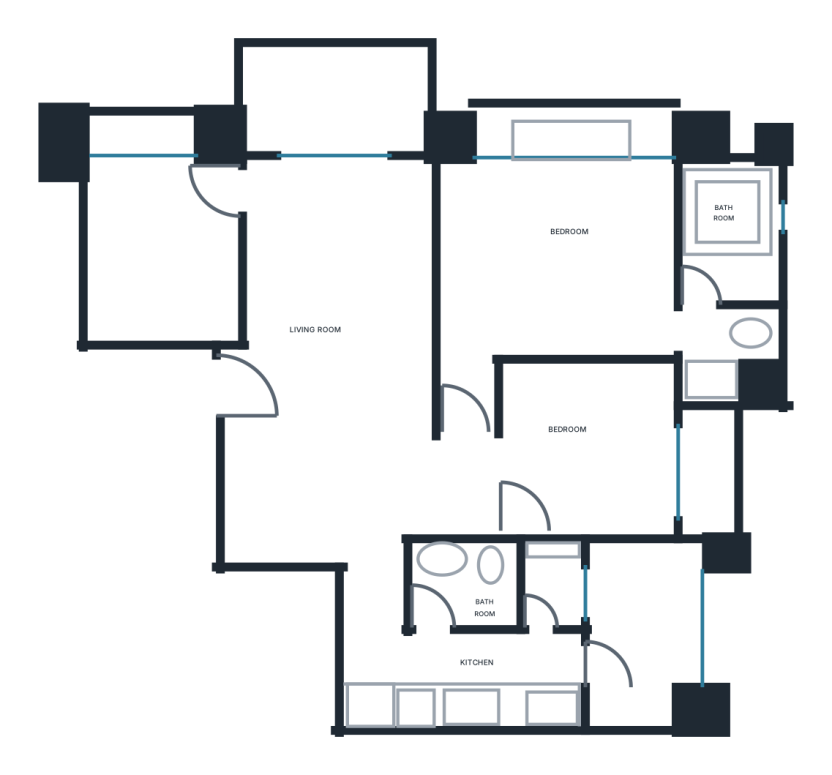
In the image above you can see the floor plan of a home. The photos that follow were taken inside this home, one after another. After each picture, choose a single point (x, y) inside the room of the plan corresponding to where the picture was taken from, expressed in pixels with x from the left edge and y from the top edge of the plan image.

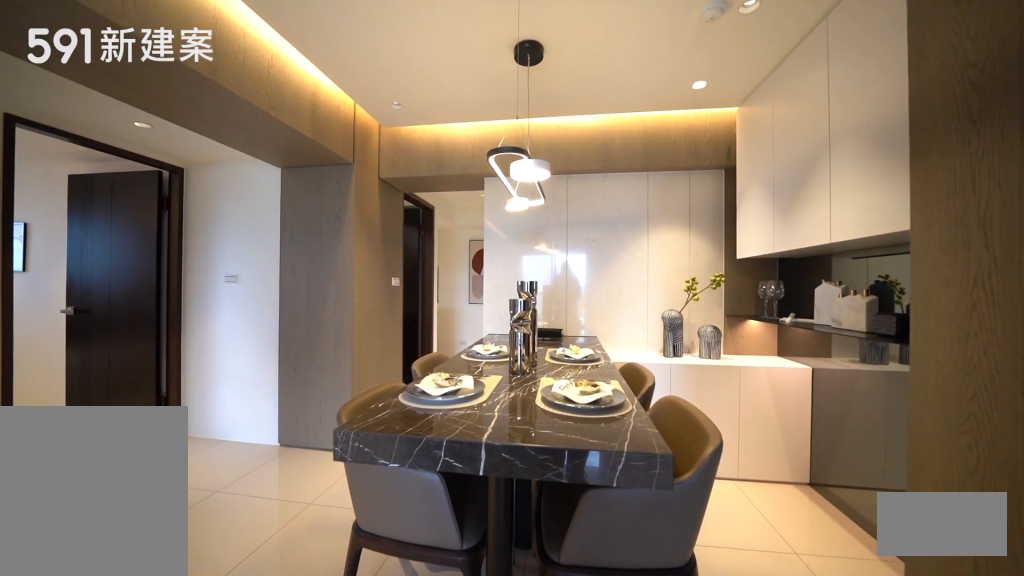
(308, 487)
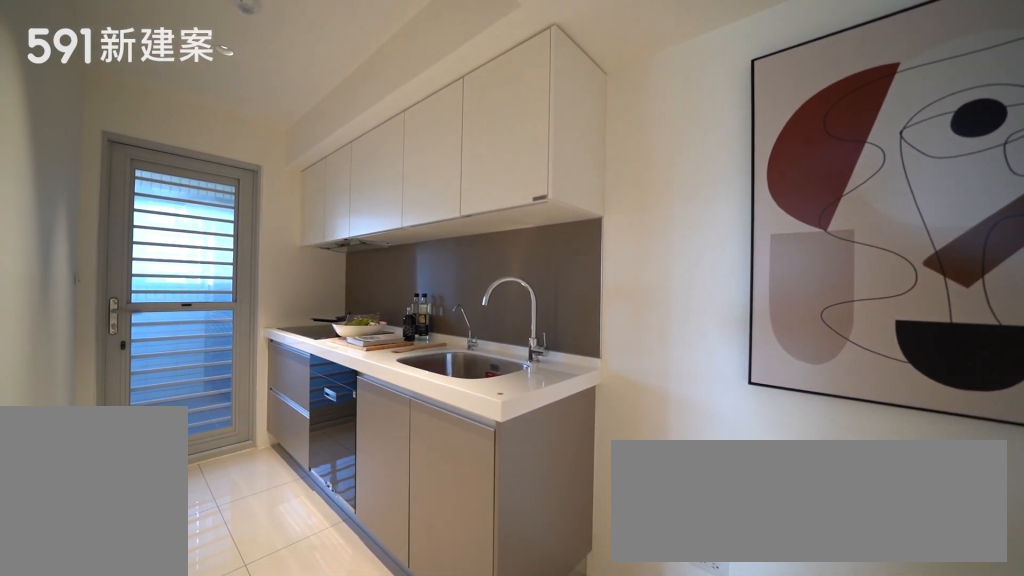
(464, 686)
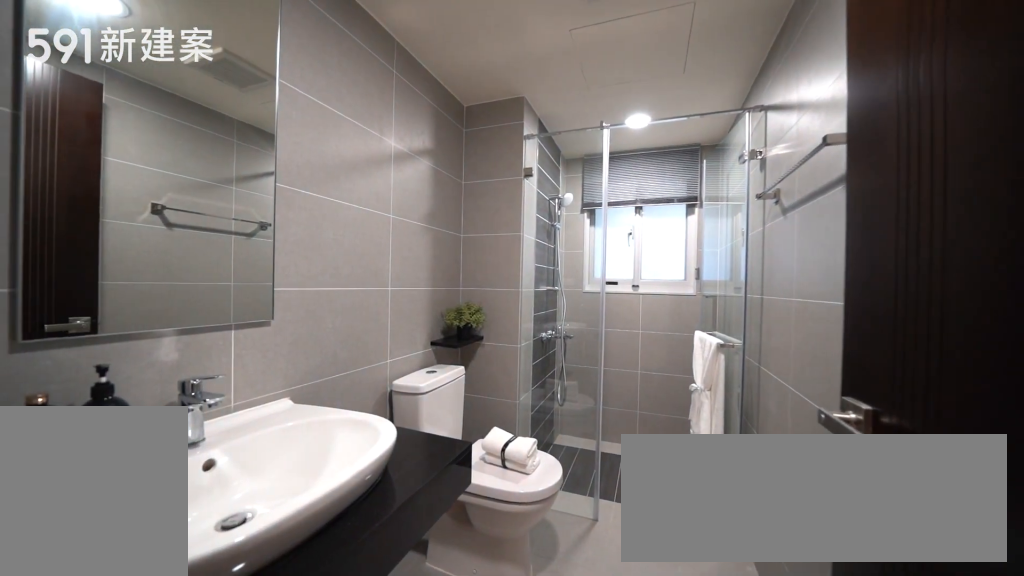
(493, 585)
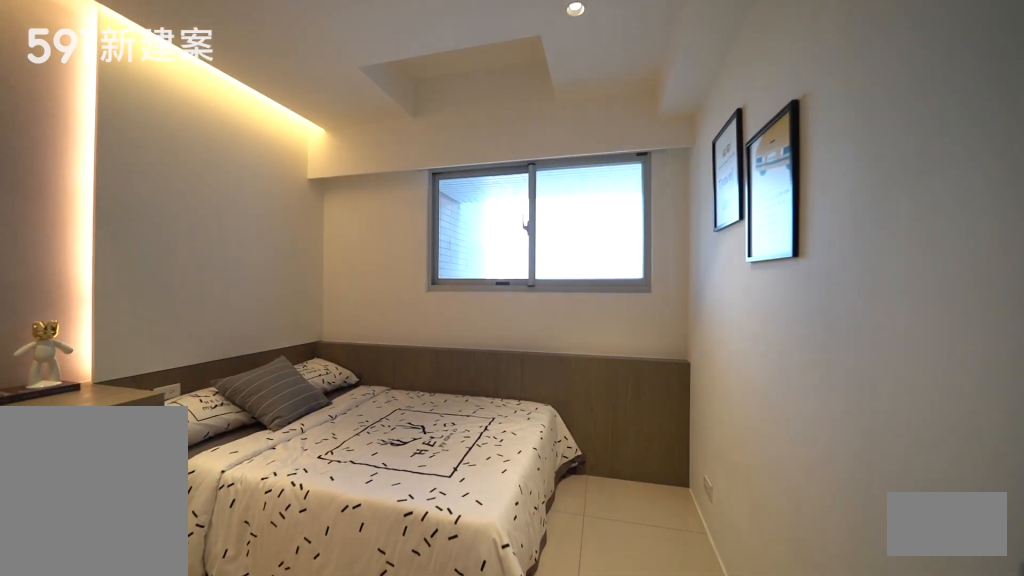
(589, 447)
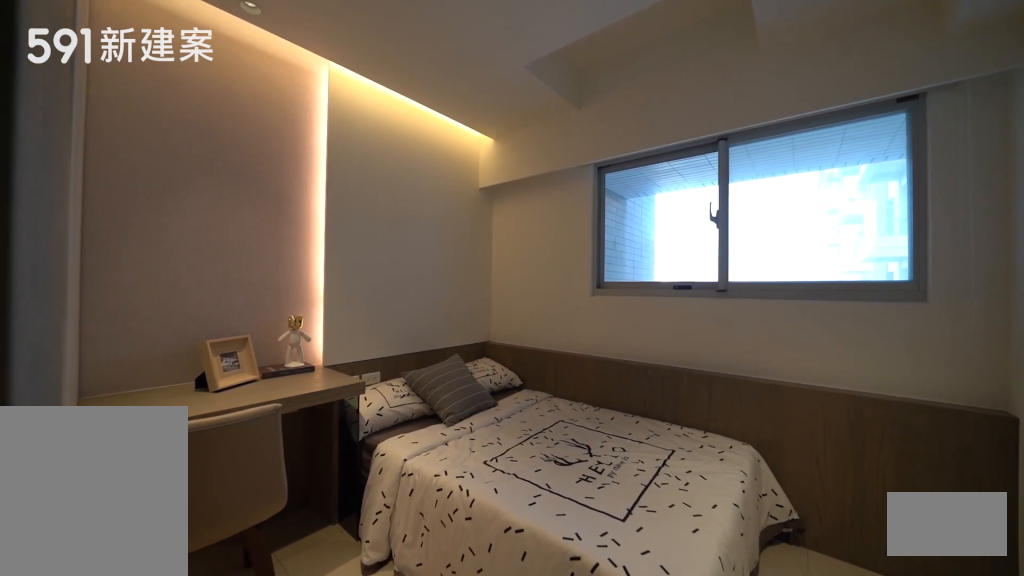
(589, 447)
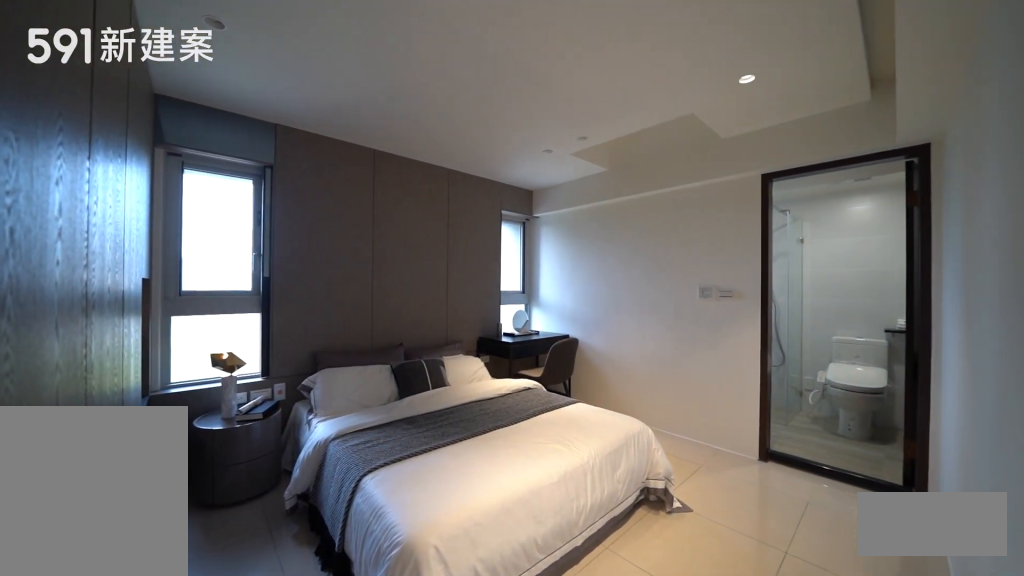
(544, 270)
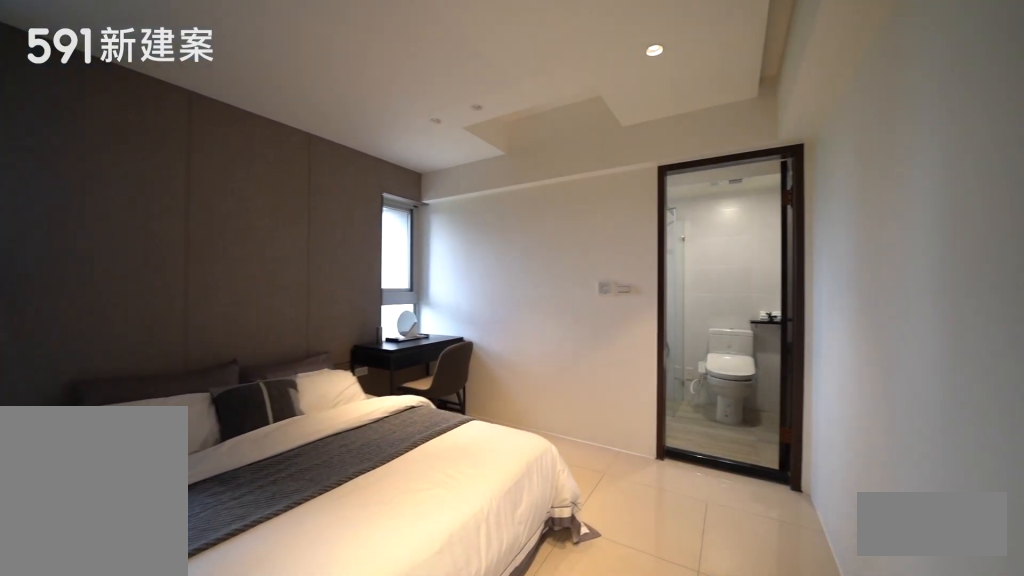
(544, 270)
